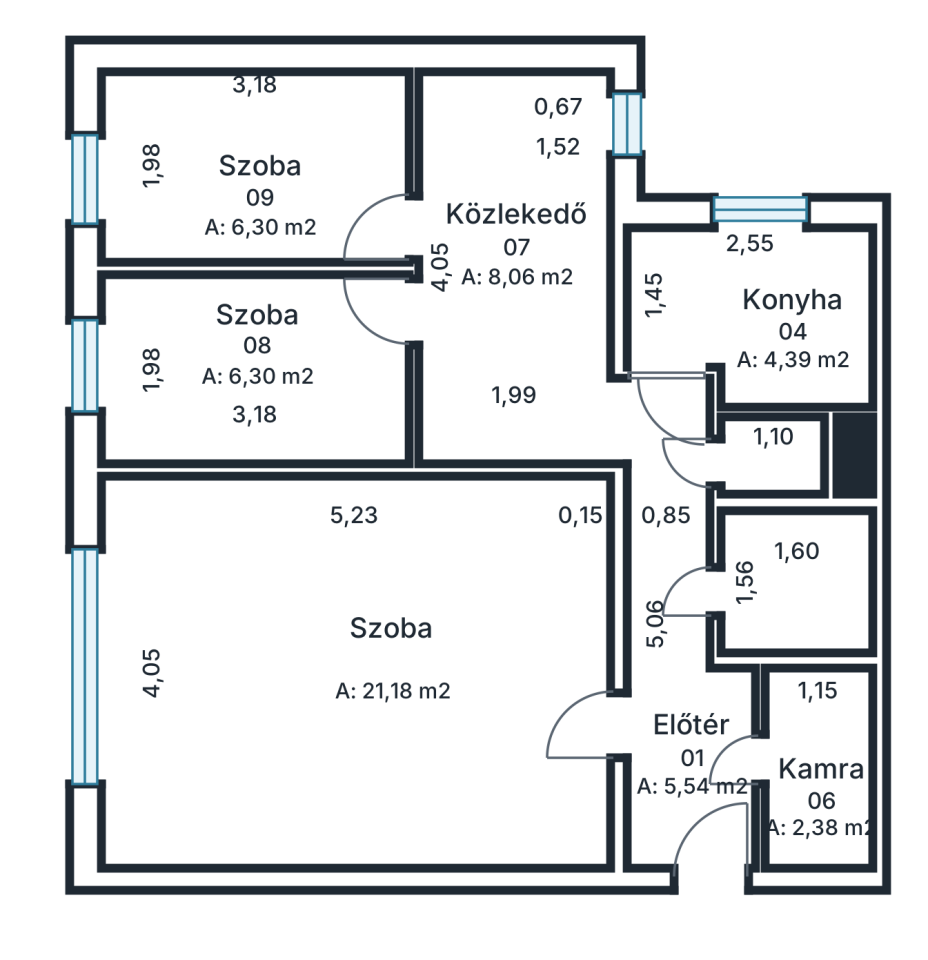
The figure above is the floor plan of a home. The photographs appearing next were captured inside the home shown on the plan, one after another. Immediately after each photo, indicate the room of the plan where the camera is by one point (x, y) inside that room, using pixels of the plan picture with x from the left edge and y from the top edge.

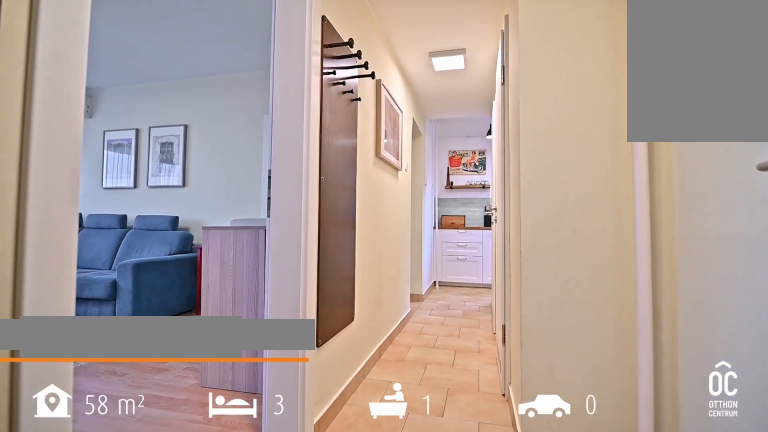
(695, 790)
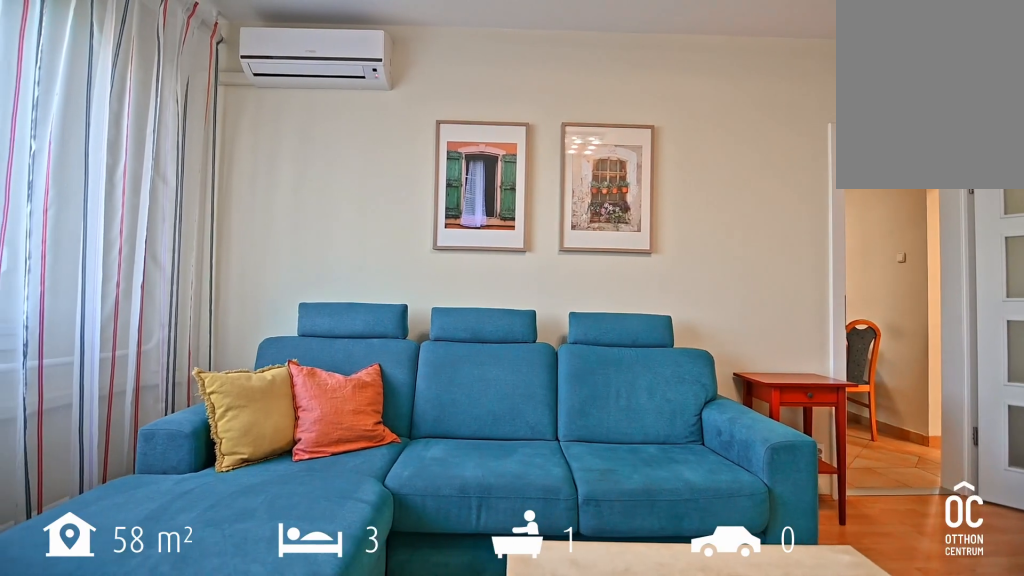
(365, 647)
